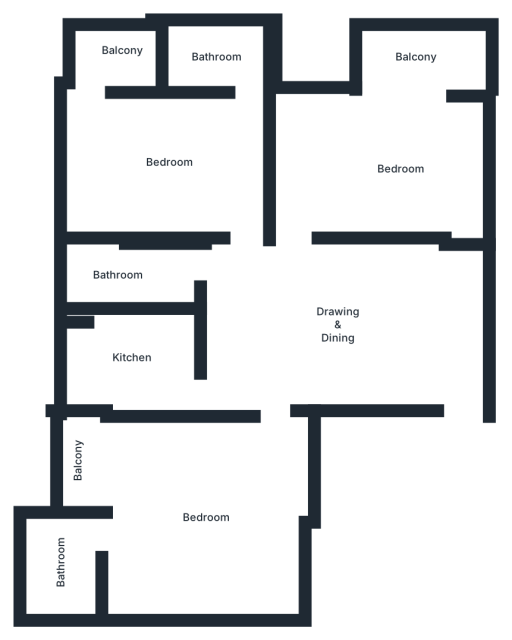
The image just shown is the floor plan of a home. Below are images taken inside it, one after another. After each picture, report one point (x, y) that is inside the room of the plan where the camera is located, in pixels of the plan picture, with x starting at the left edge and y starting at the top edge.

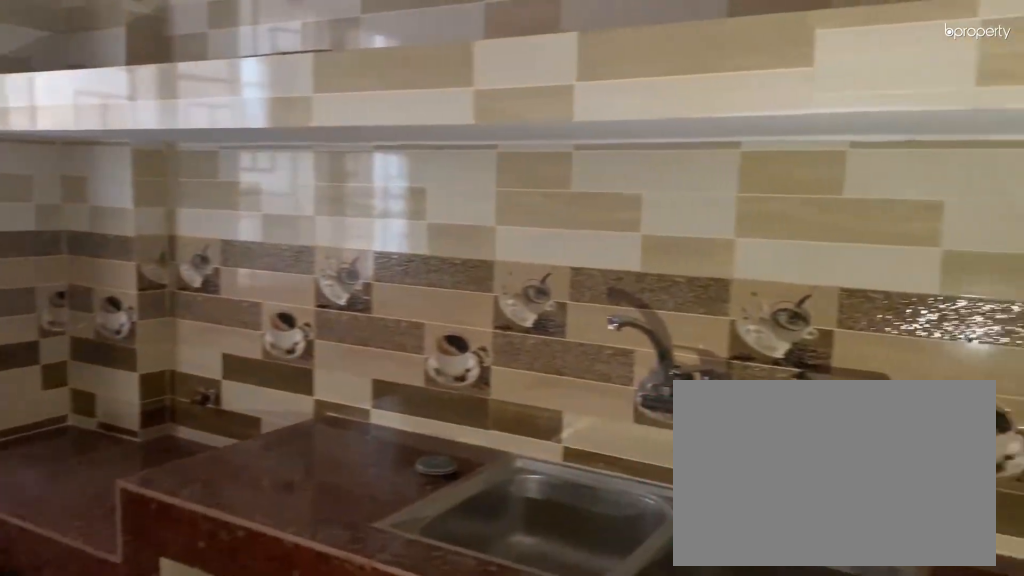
(130, 352)
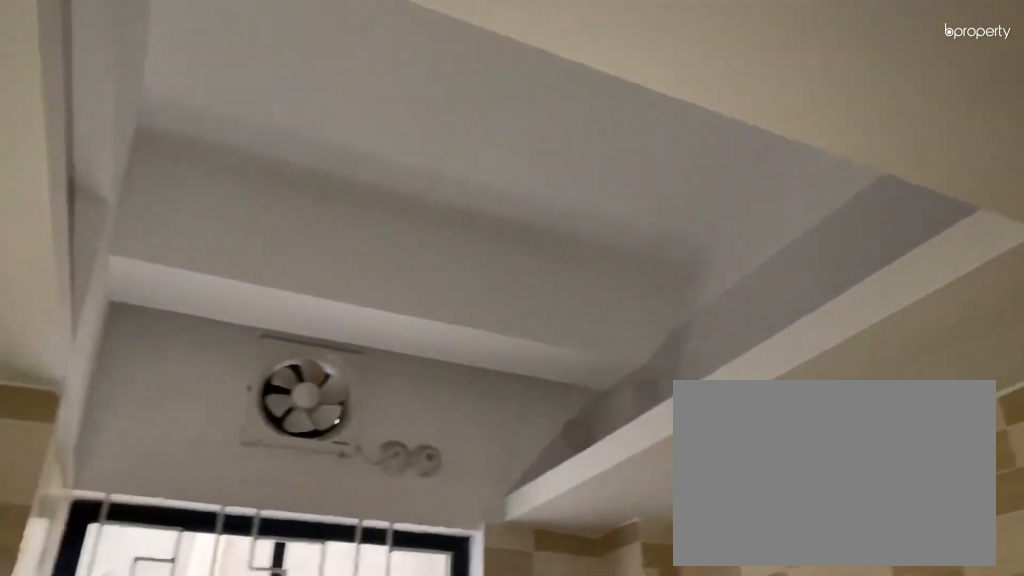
(130, 352)
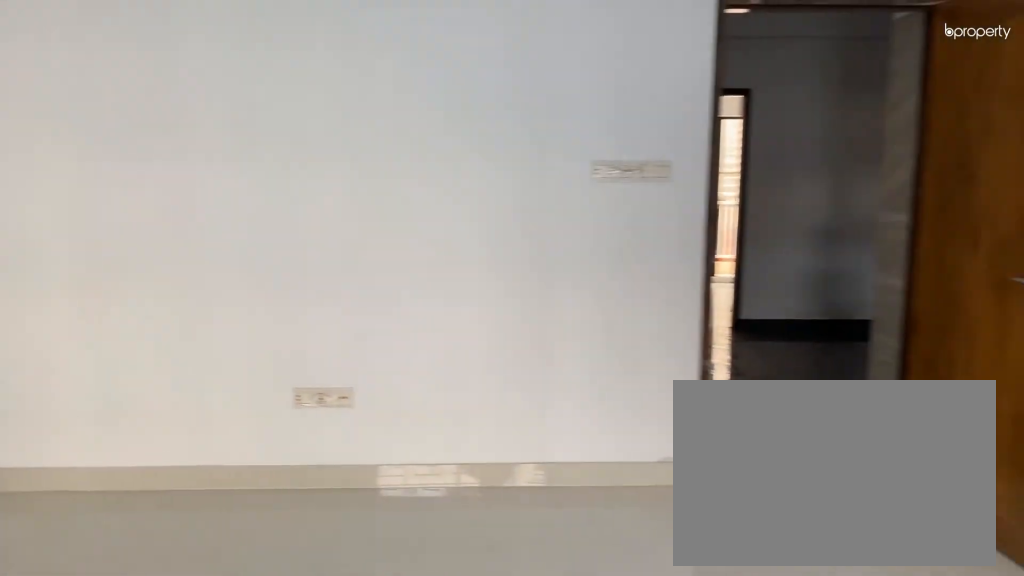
(208, 519)
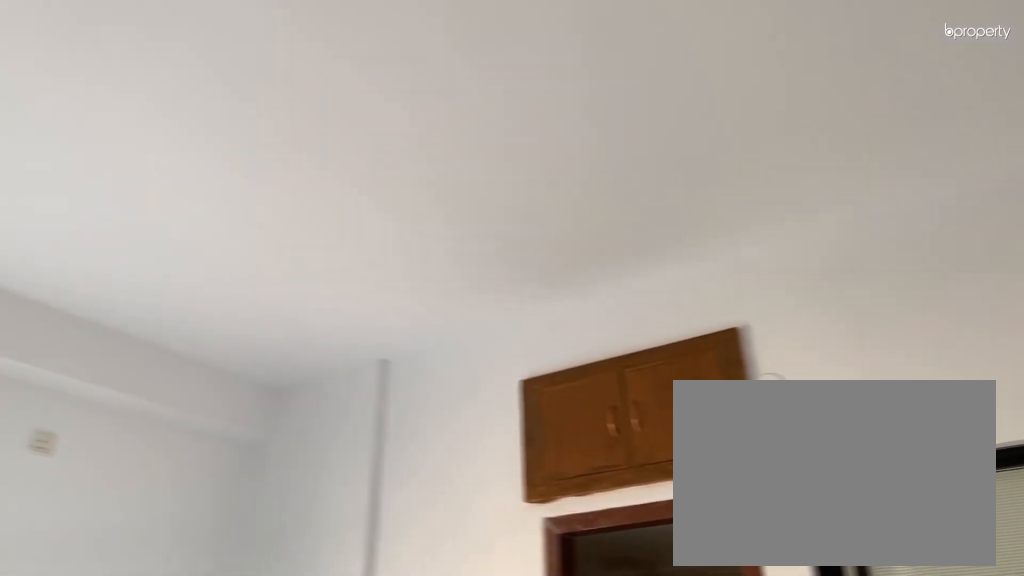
(208, 519)
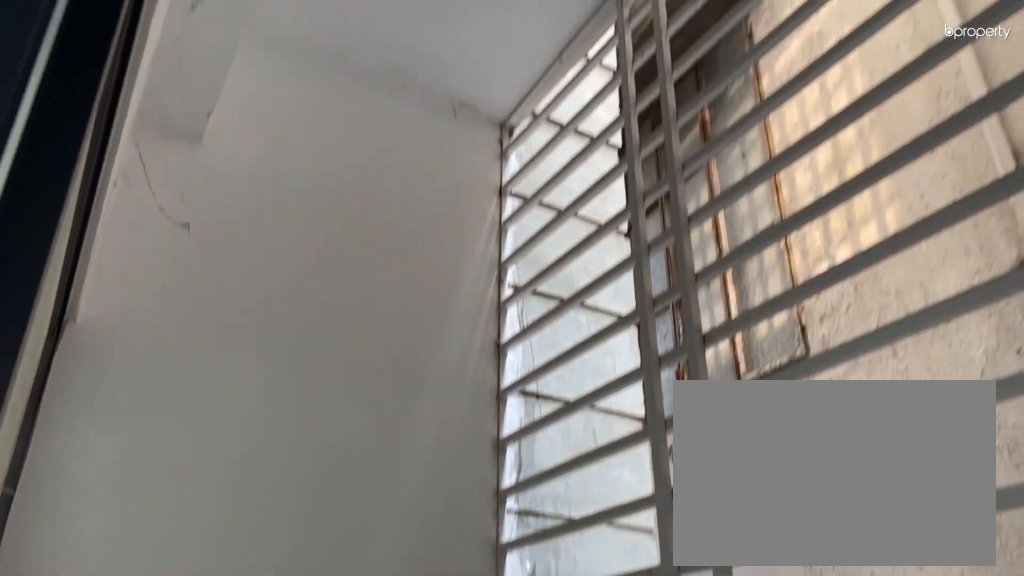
(79, 457)
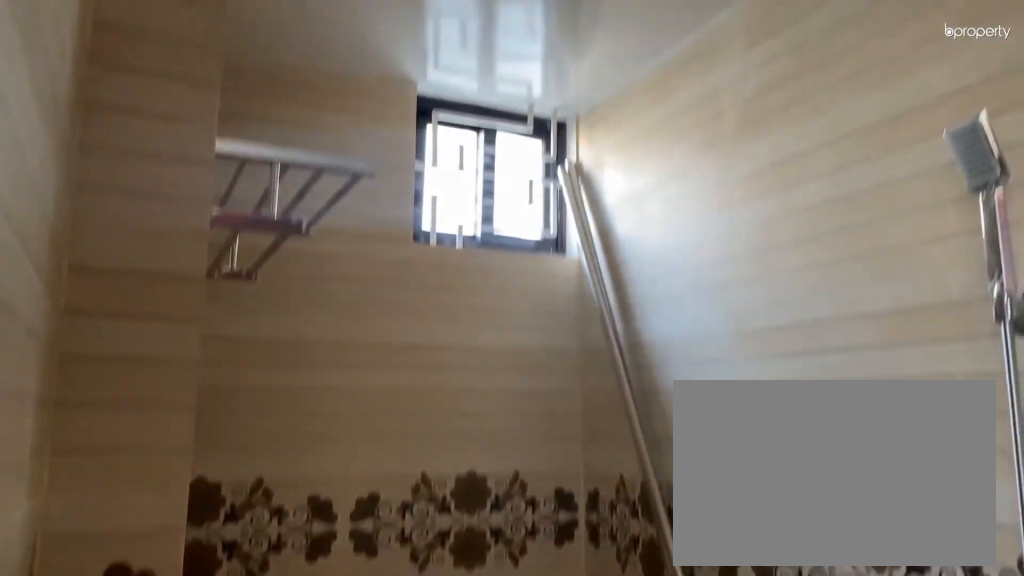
(61, 553)
